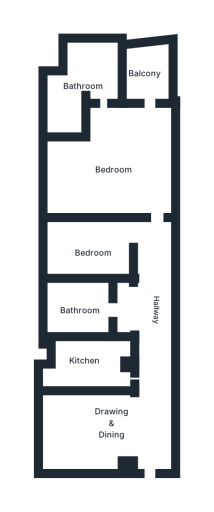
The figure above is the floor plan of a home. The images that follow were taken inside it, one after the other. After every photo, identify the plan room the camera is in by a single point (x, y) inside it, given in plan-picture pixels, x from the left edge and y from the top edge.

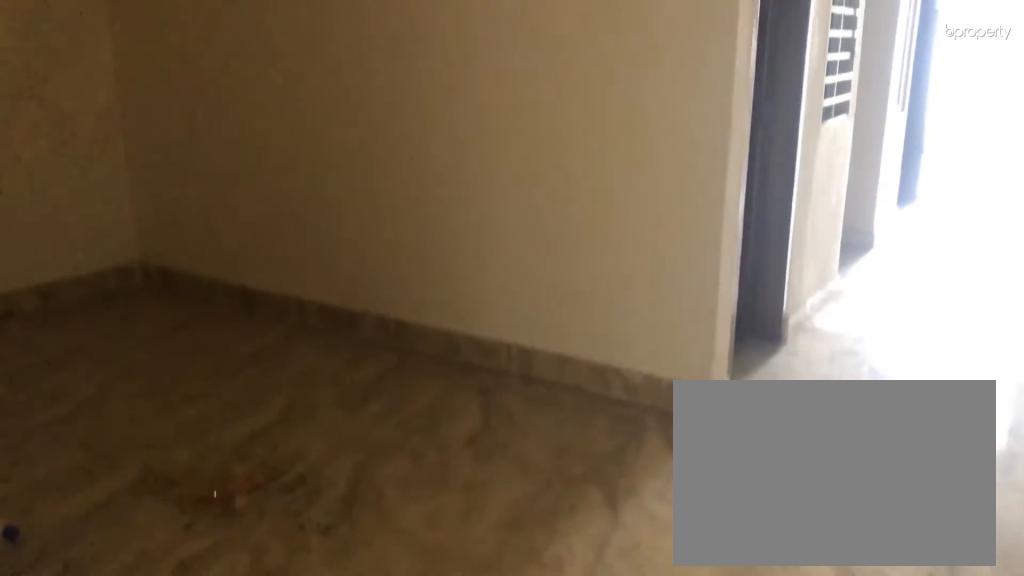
(111, 419)
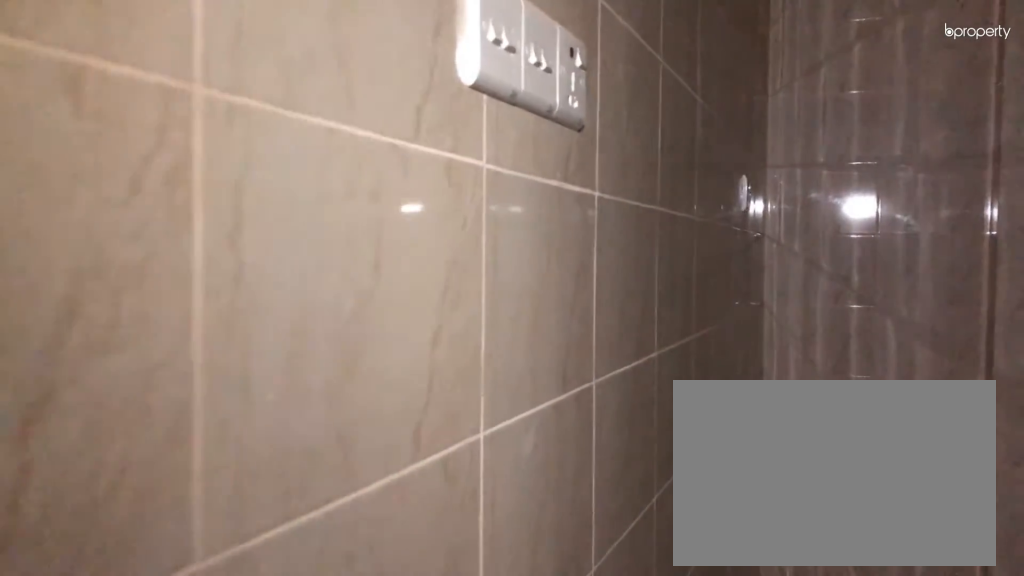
(87, 362)
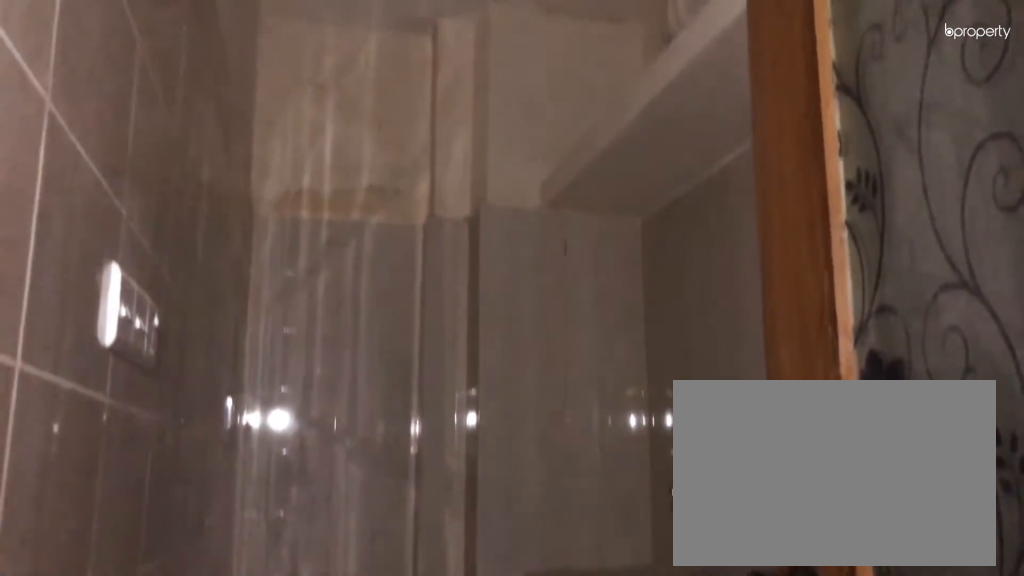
(86, 361)
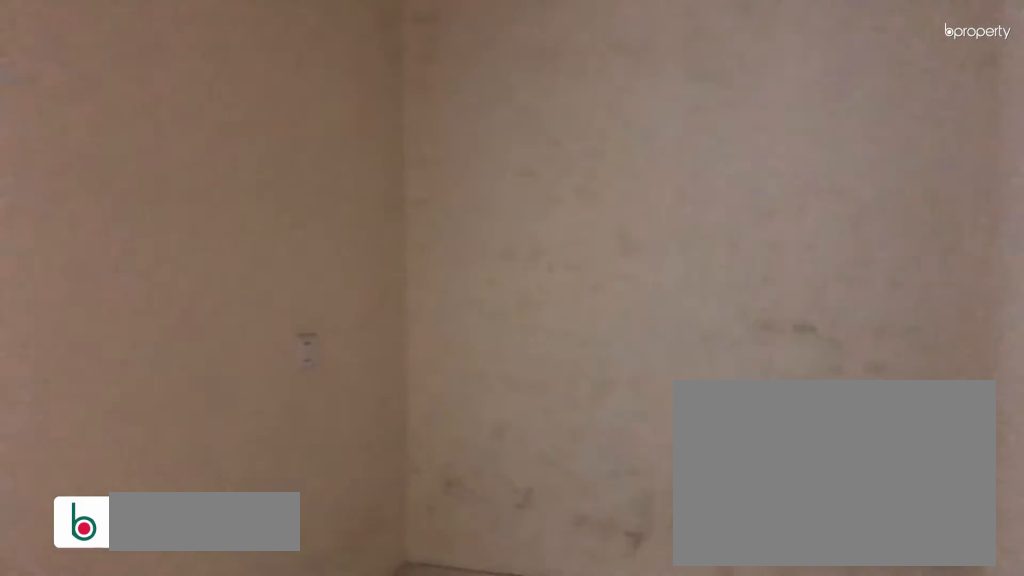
(94, 251)
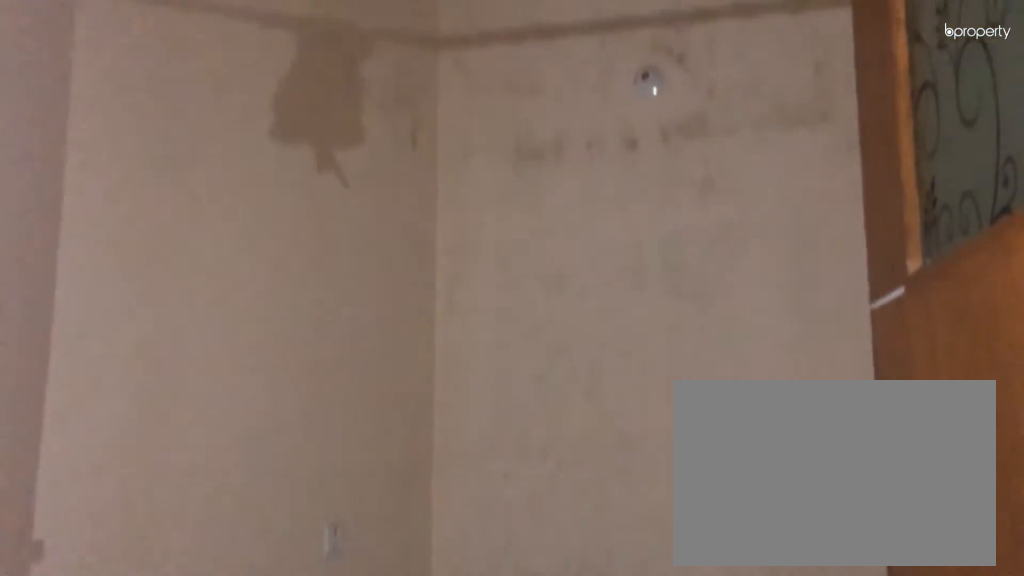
(95, 252)
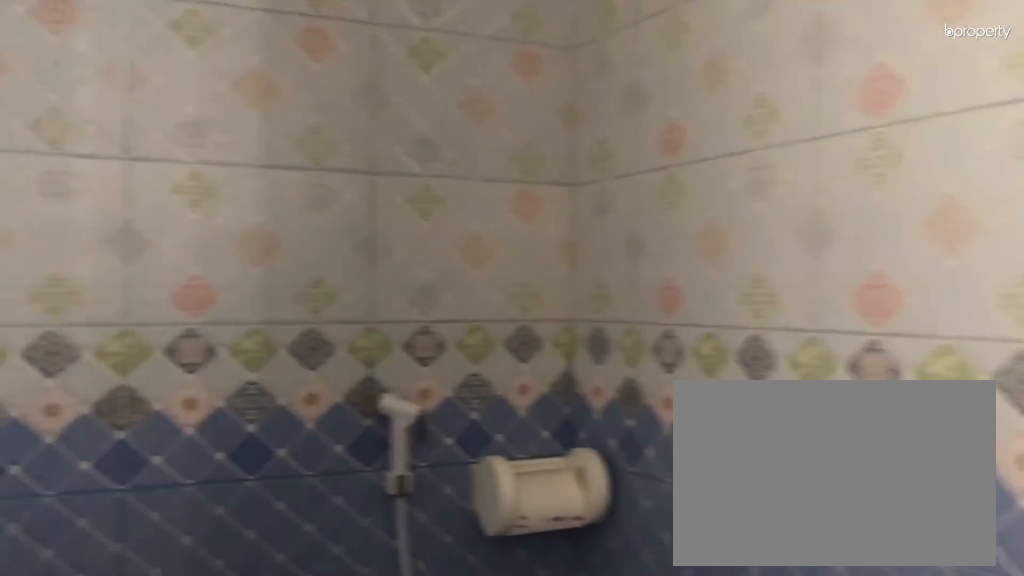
(94, 77)
